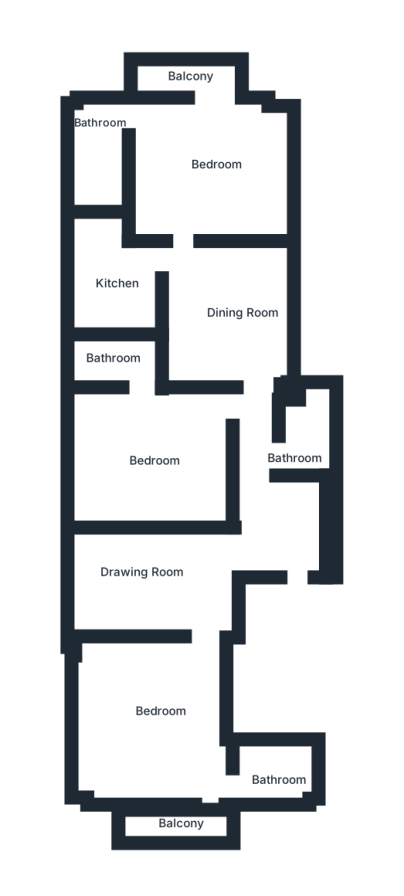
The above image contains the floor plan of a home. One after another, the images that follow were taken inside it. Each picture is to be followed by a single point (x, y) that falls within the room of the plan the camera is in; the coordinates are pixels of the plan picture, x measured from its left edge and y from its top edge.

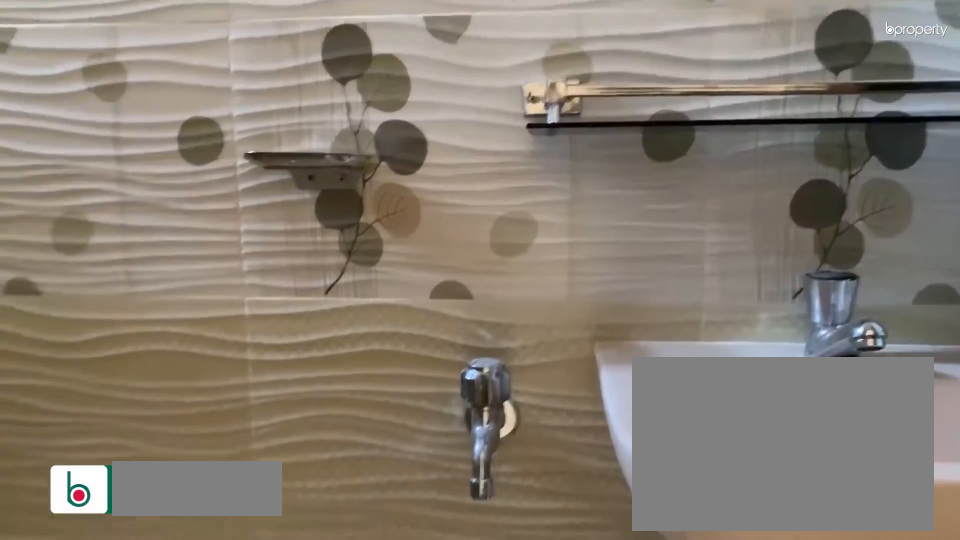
(311, 430)
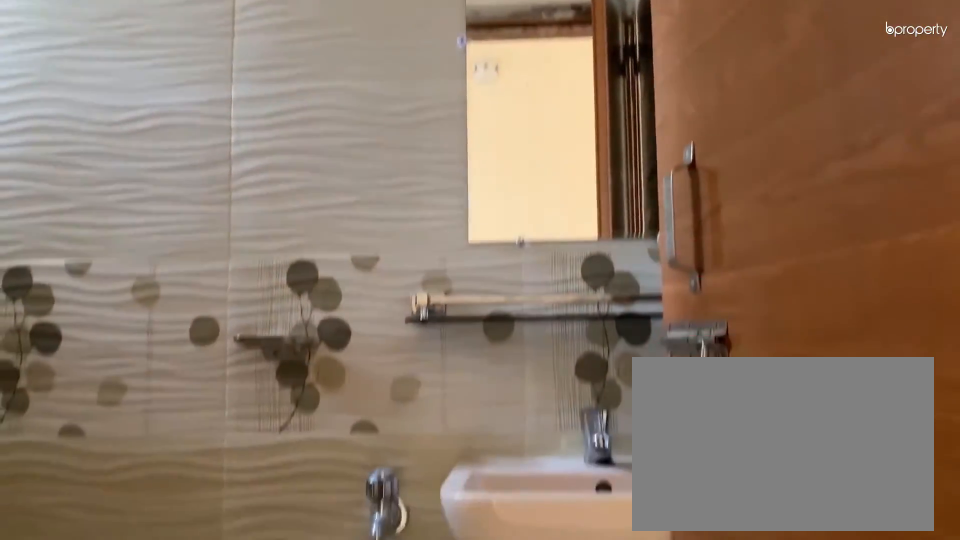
(311, 430)
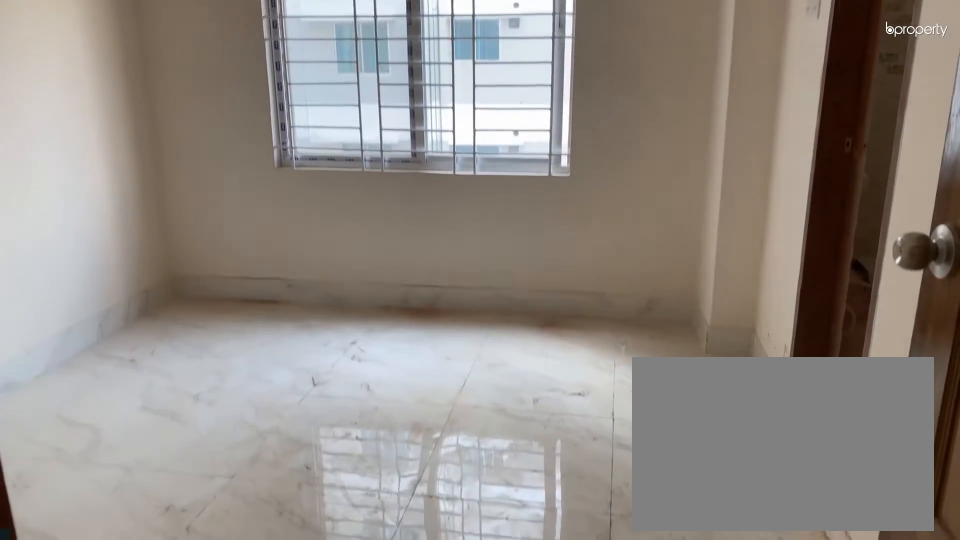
(143, 445)
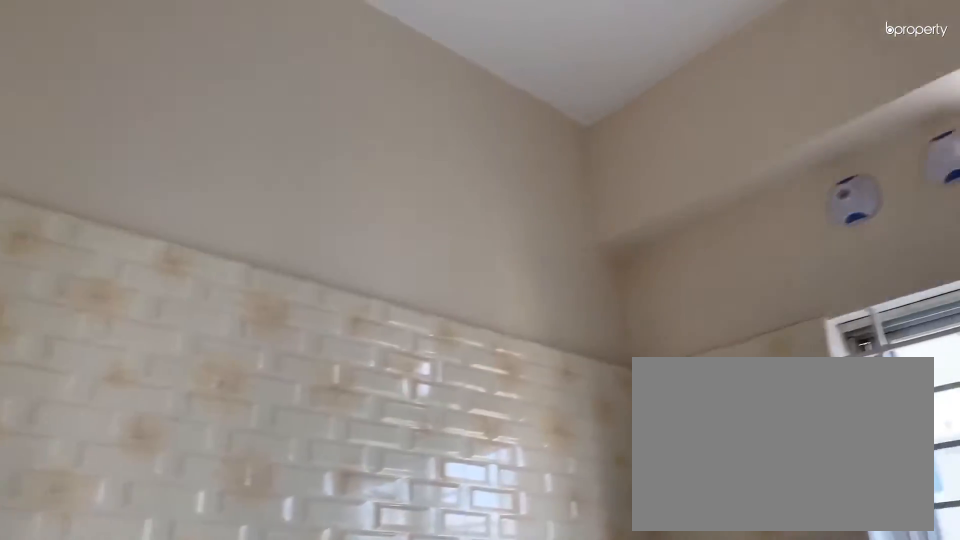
(123, 269)
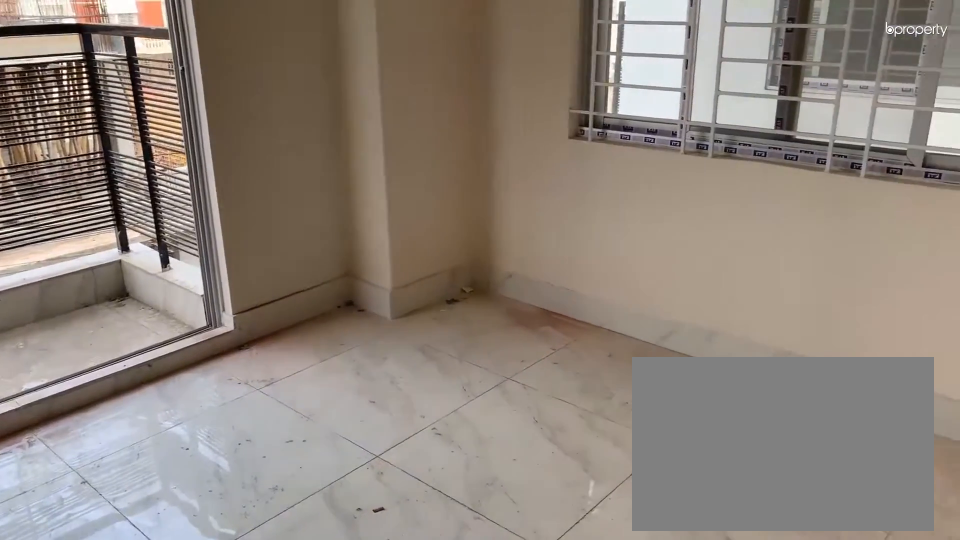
(188, 147)
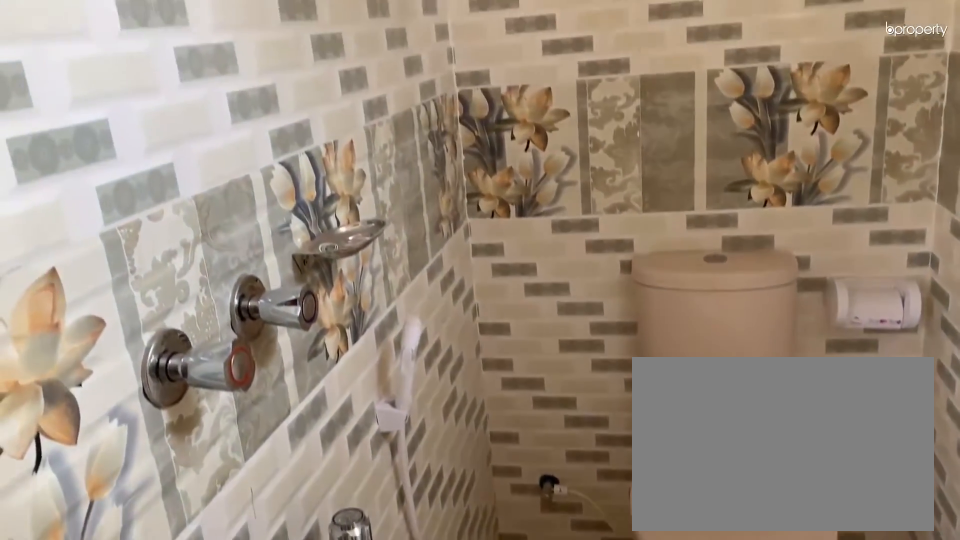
(92, 161)
